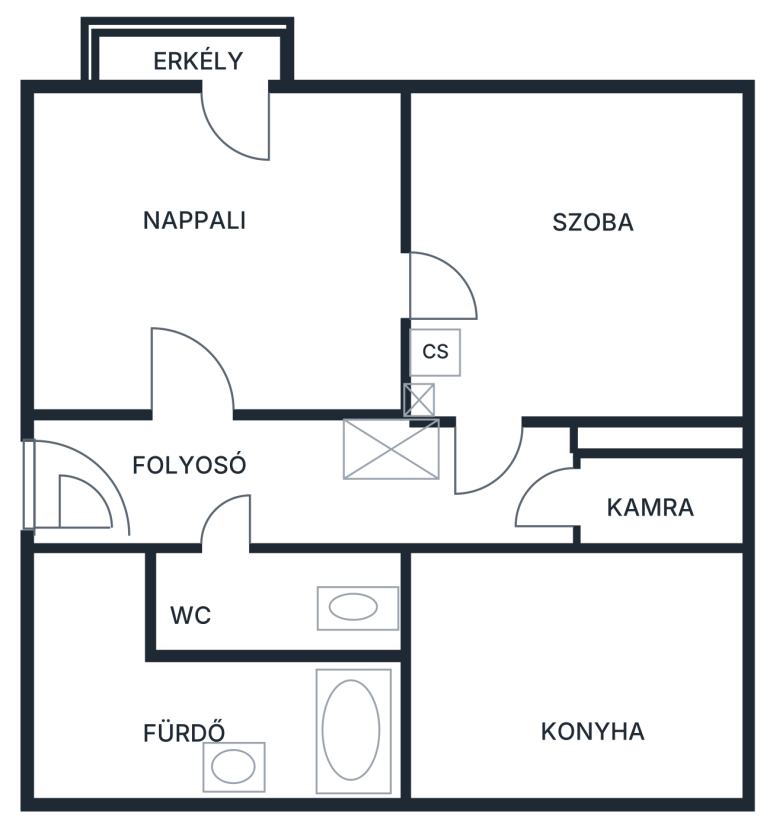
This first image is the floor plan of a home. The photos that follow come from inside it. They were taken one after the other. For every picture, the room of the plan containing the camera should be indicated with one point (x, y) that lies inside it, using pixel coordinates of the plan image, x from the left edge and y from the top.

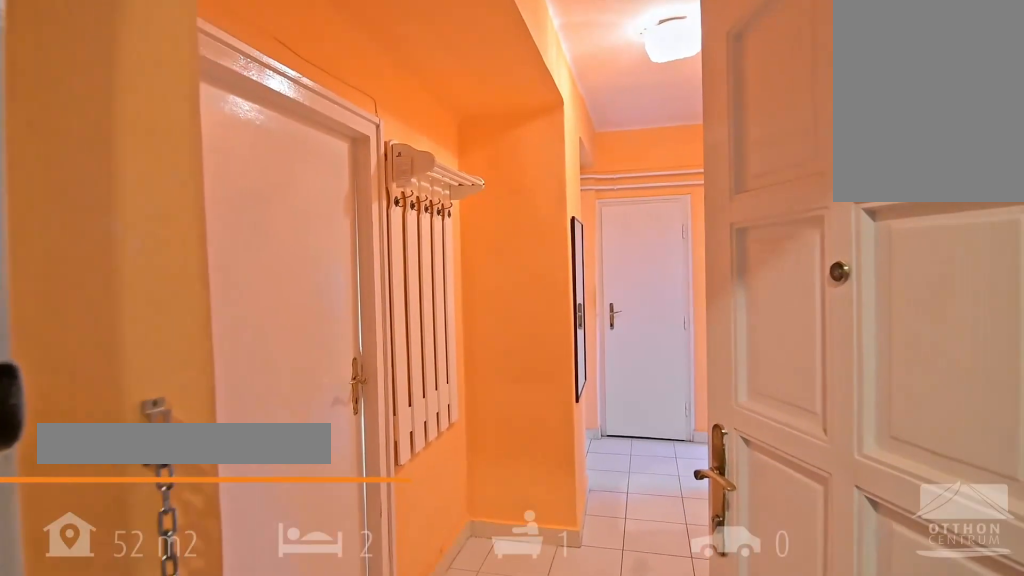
(81, 483)
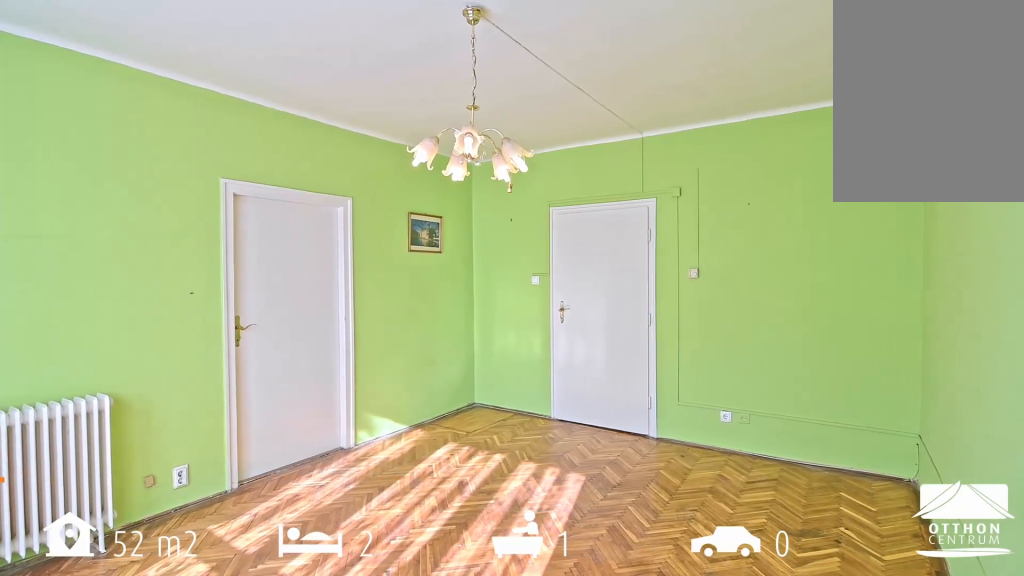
(237, 269)
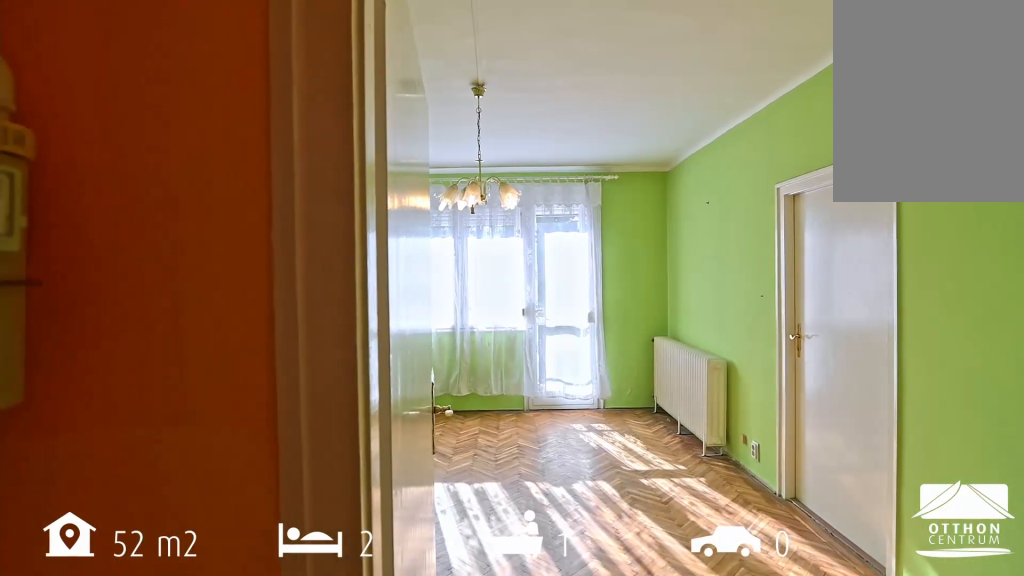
(237, 269)
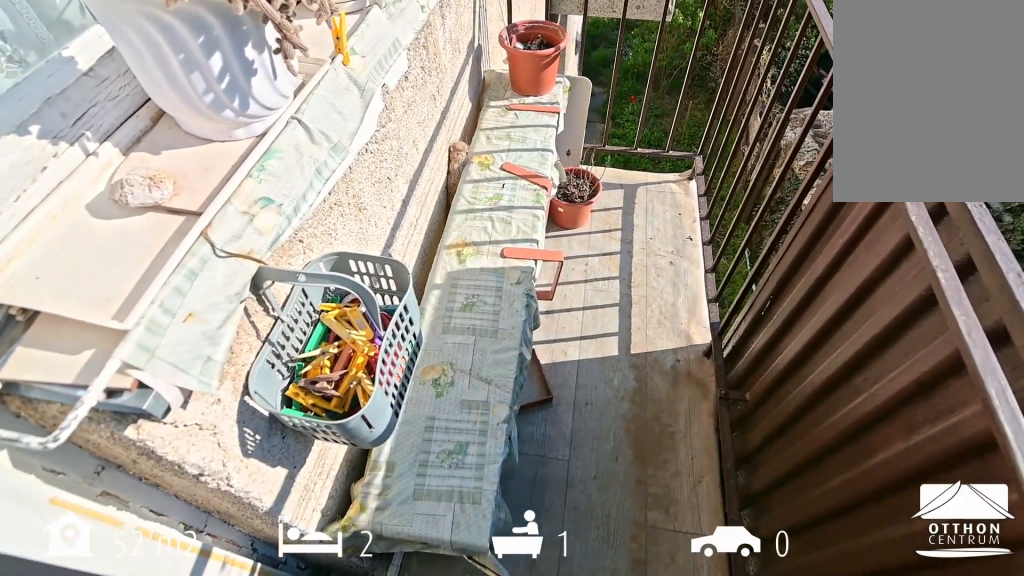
(205, 56)
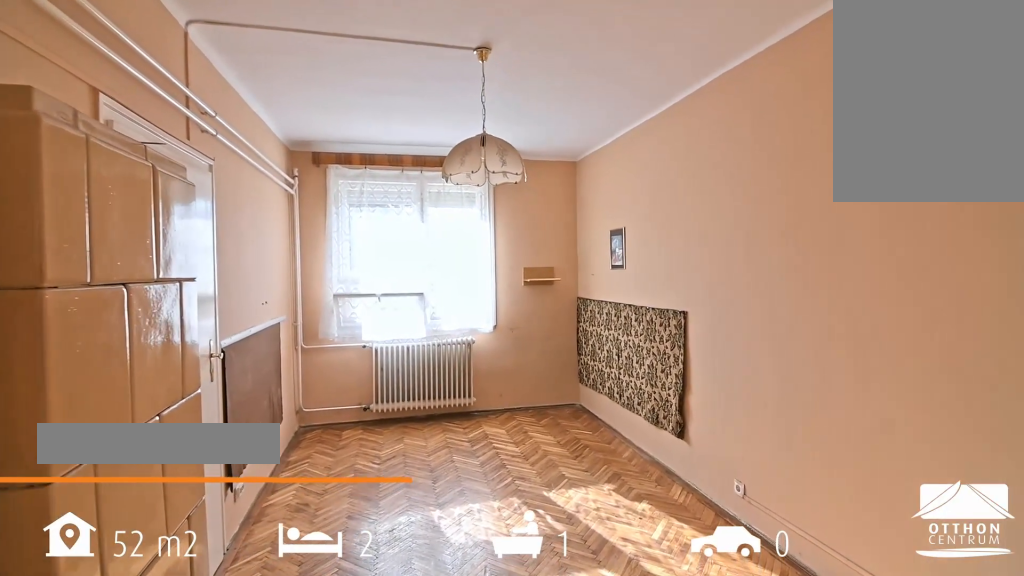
(598, 278)
